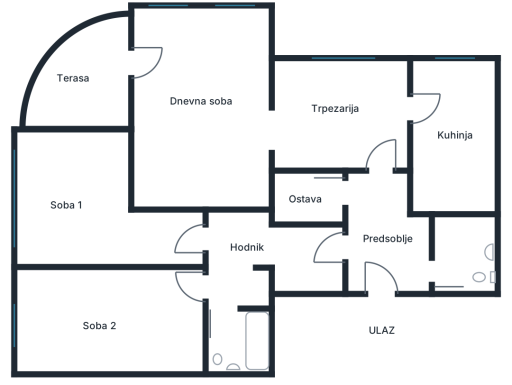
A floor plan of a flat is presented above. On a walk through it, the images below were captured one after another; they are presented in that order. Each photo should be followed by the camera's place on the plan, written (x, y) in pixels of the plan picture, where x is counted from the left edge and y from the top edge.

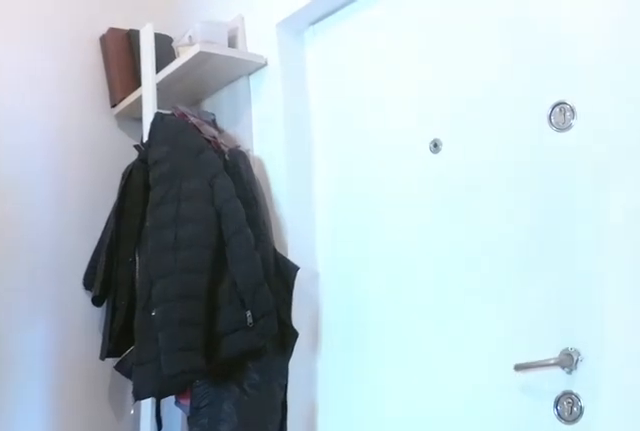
(351, 247)
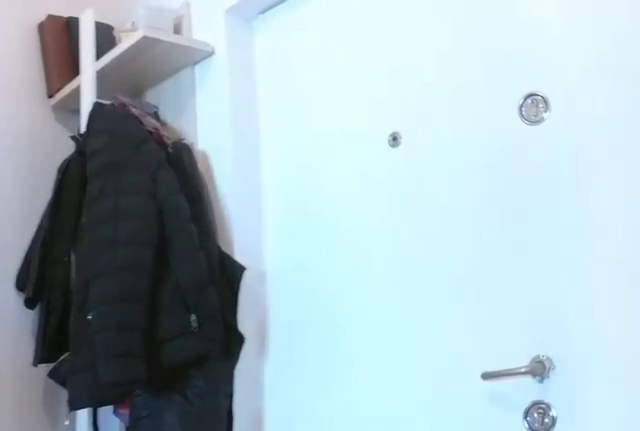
(357, 250)
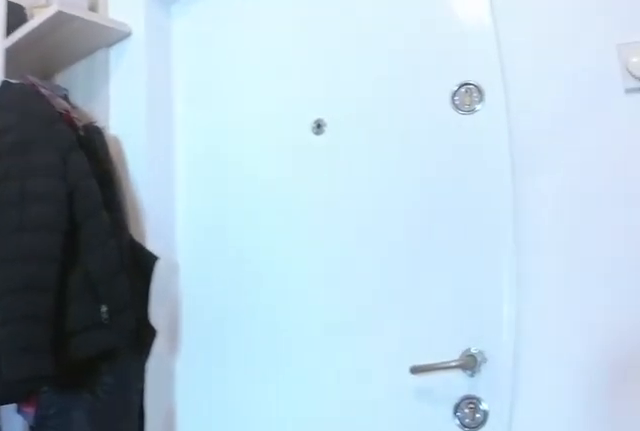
(363, 252)
